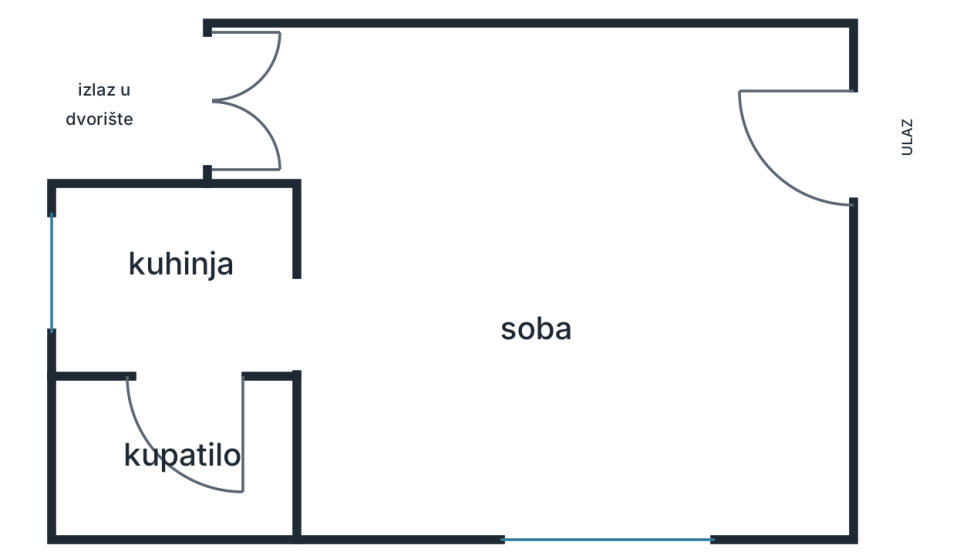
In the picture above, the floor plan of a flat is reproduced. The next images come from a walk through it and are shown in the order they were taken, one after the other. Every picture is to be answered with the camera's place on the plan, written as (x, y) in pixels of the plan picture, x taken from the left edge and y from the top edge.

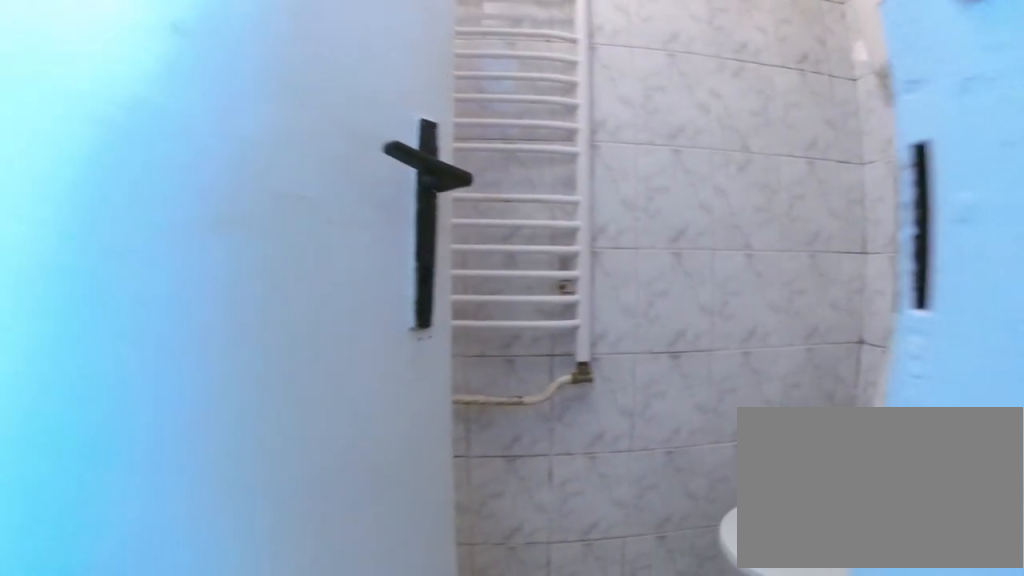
(214, 365)
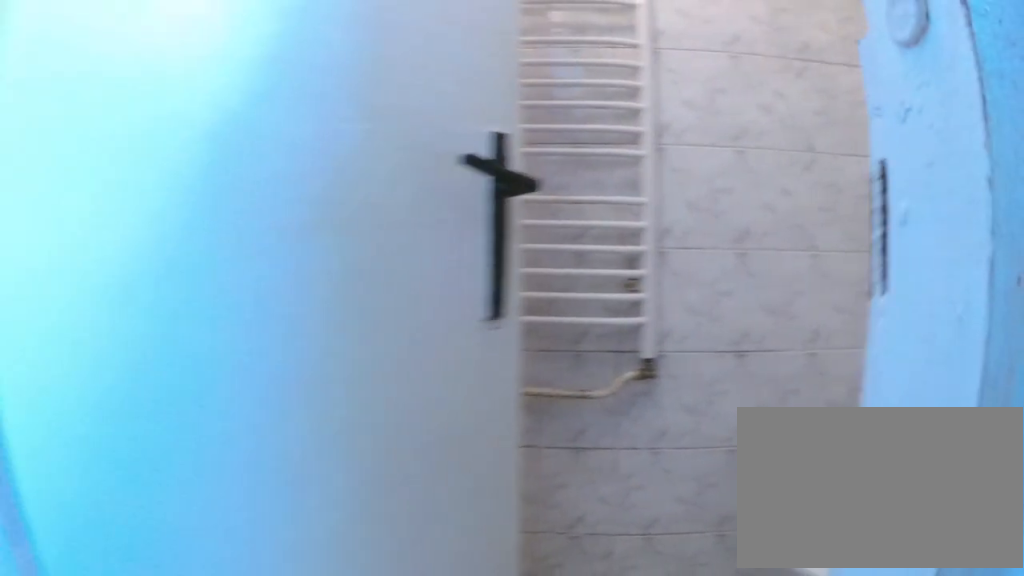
(211, 357)
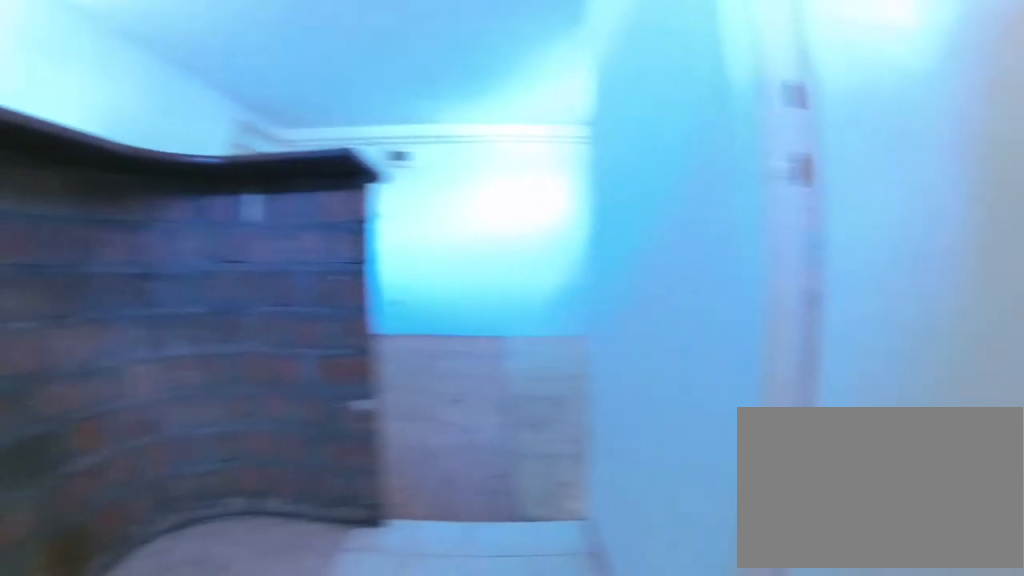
(184, 335)
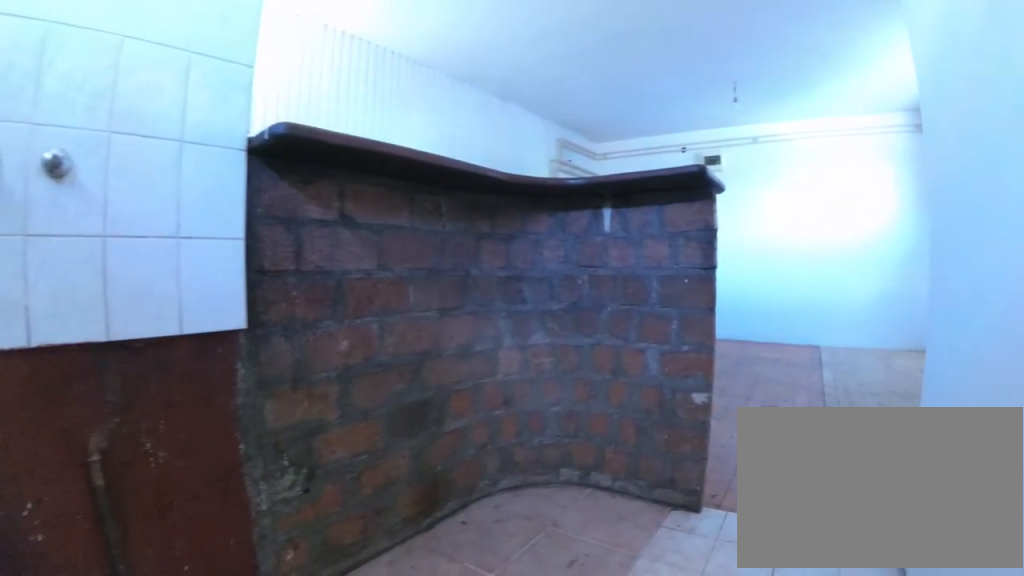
(159, 324)
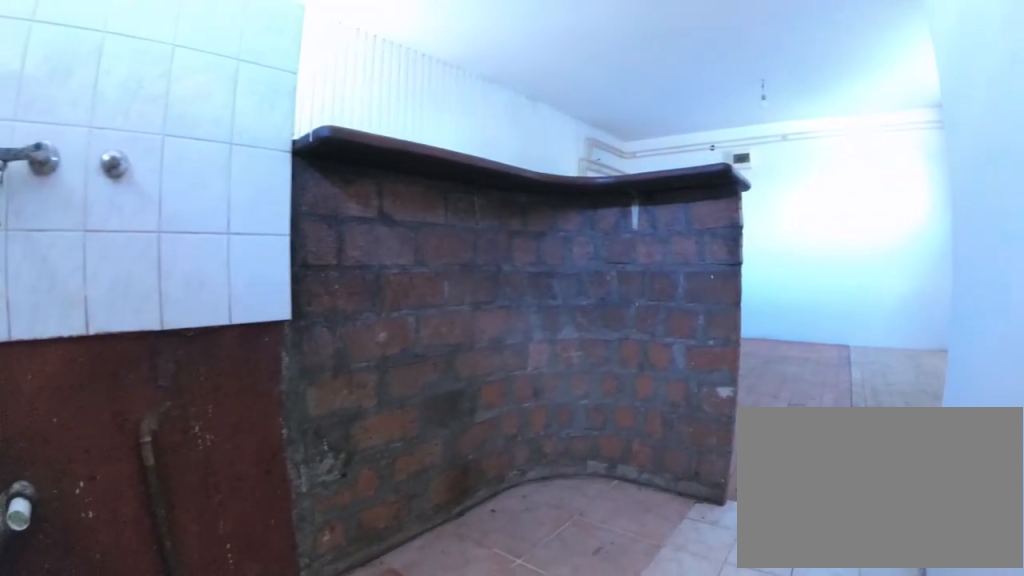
(155, 321)
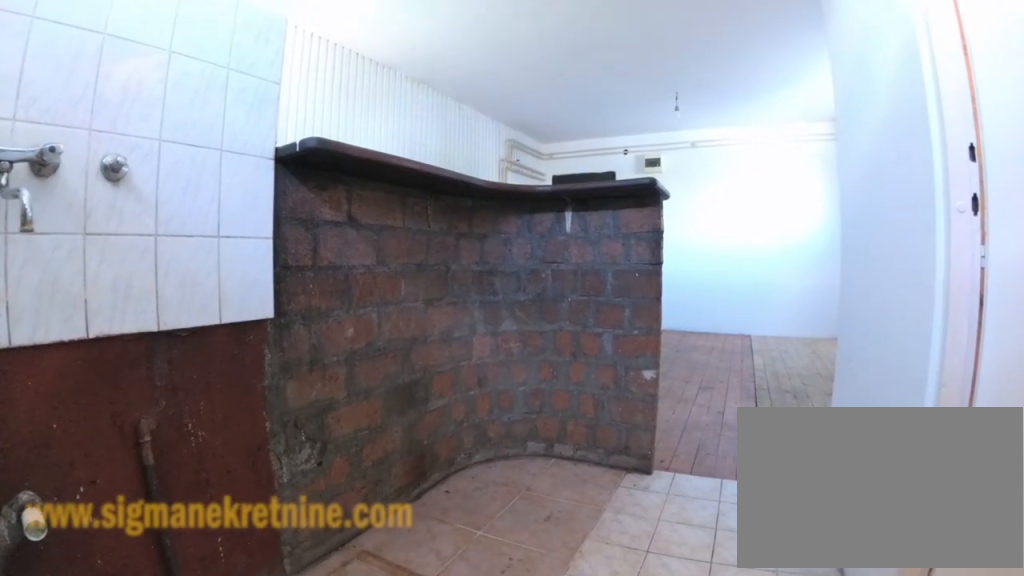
(118, 308)
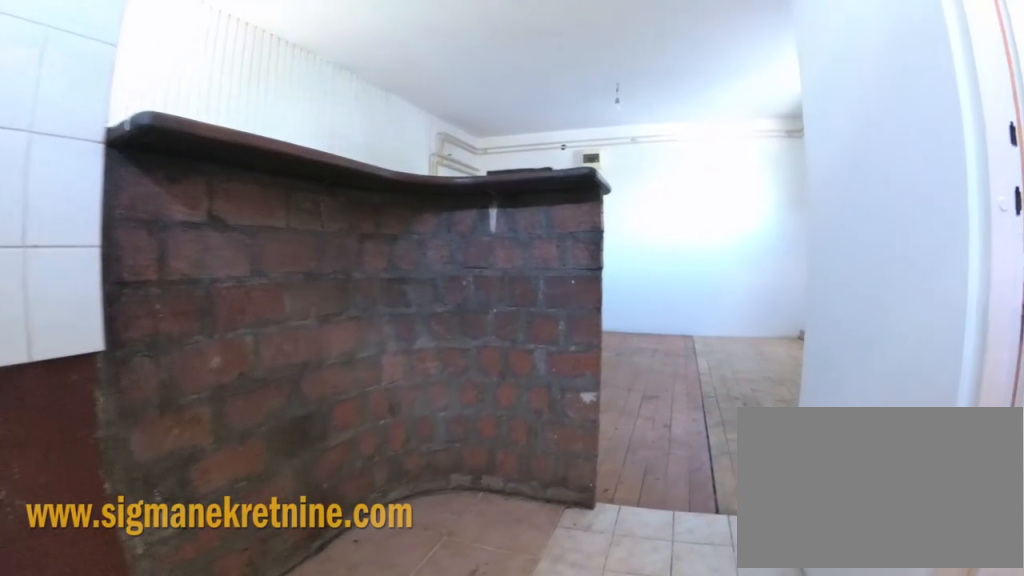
(161, 308)
